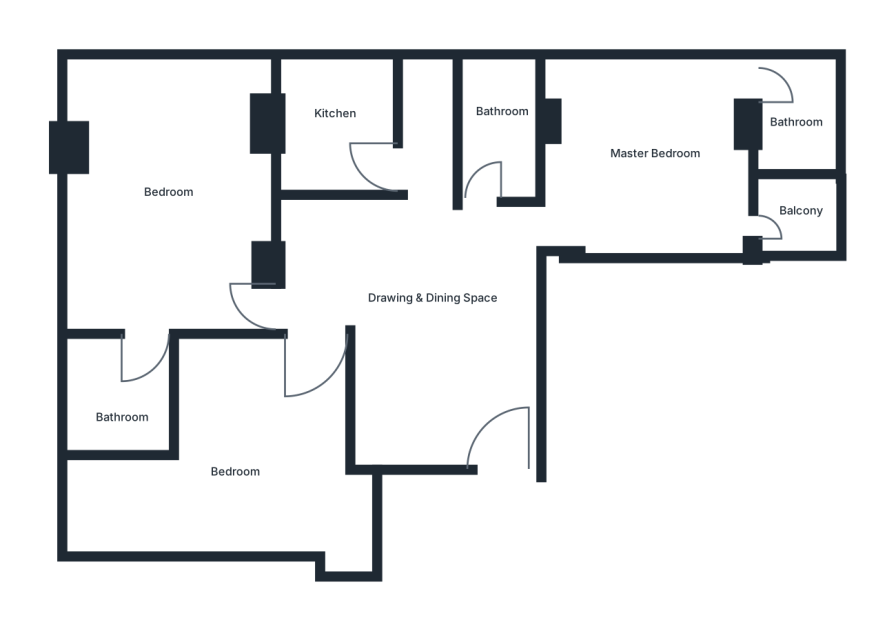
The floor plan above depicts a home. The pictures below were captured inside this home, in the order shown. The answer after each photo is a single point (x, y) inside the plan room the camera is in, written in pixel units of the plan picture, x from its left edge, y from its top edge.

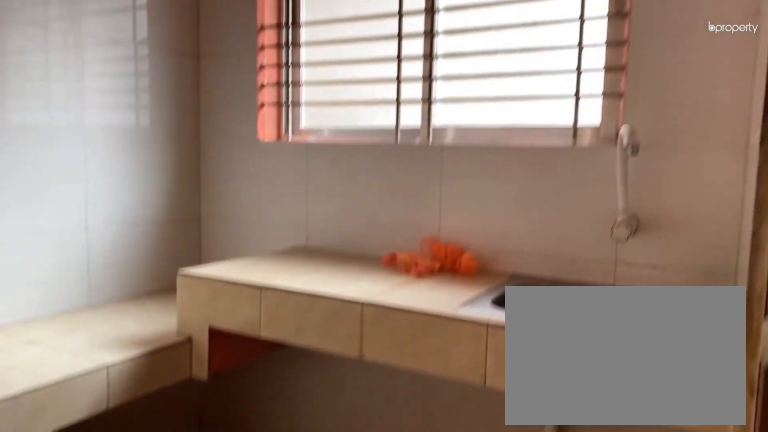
(344, 133)
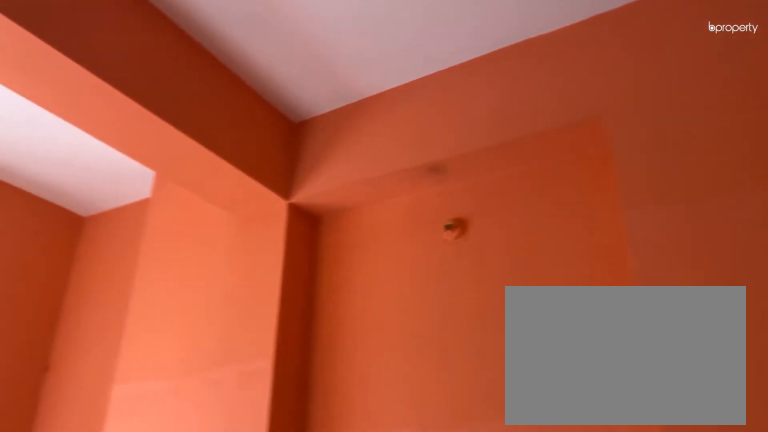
(162, 193)
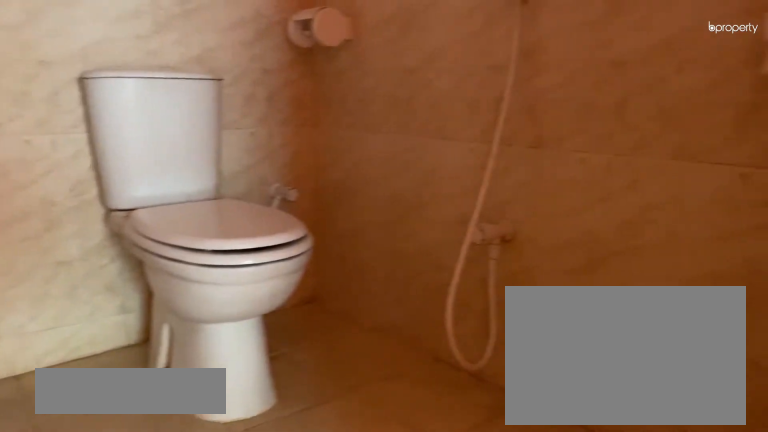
(135, 419)
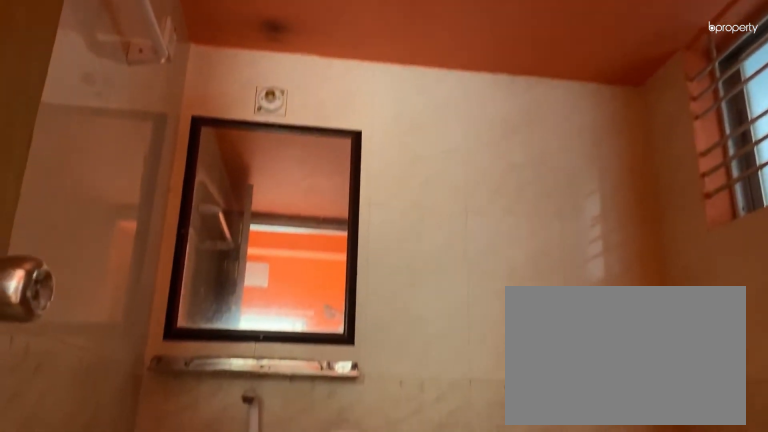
(135, 420)
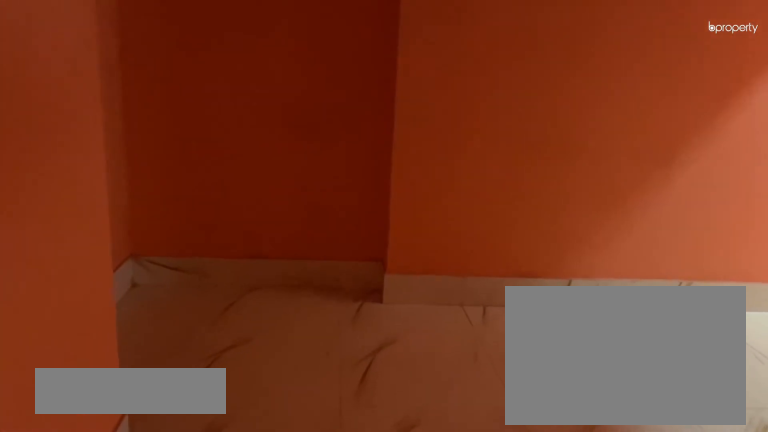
(288, 425)
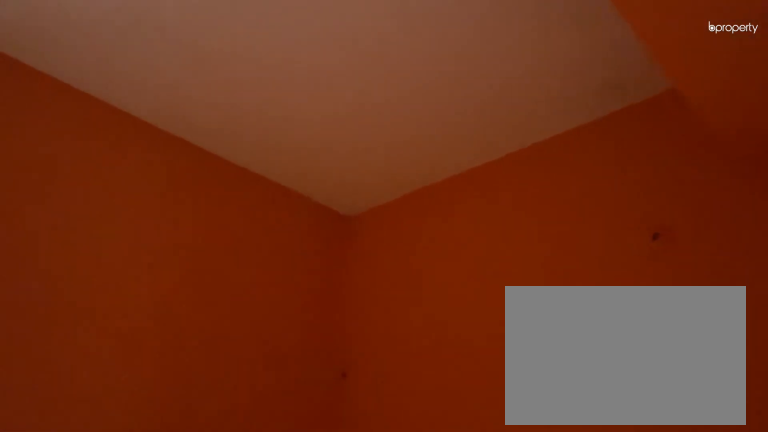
(275, 436)
